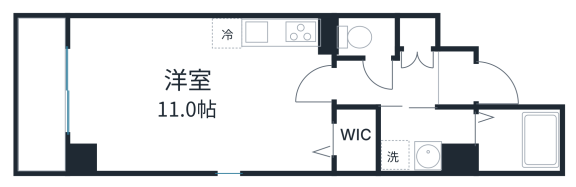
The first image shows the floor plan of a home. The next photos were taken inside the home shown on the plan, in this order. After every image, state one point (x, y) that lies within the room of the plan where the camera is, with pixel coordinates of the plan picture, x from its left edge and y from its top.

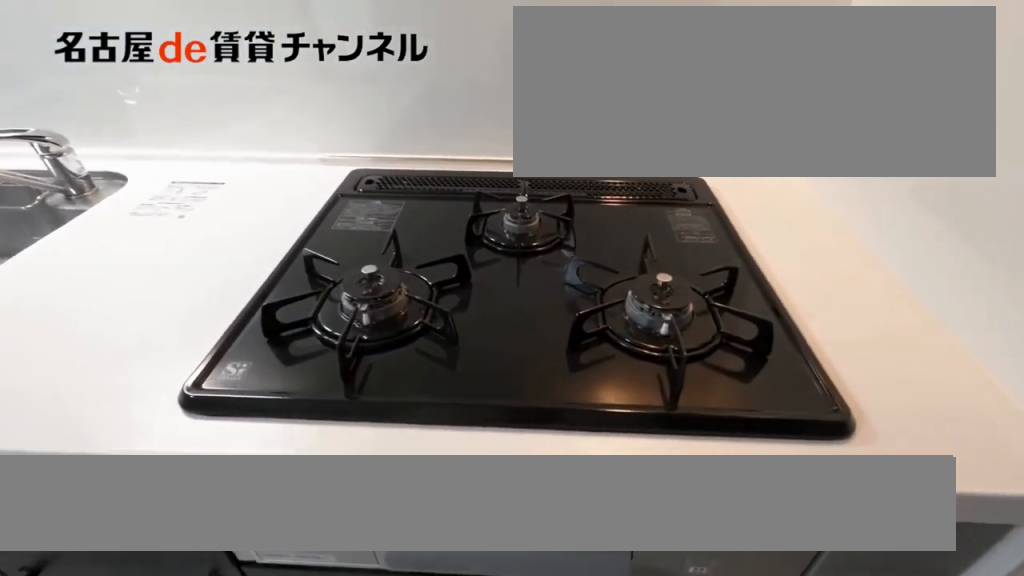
(274, 40)
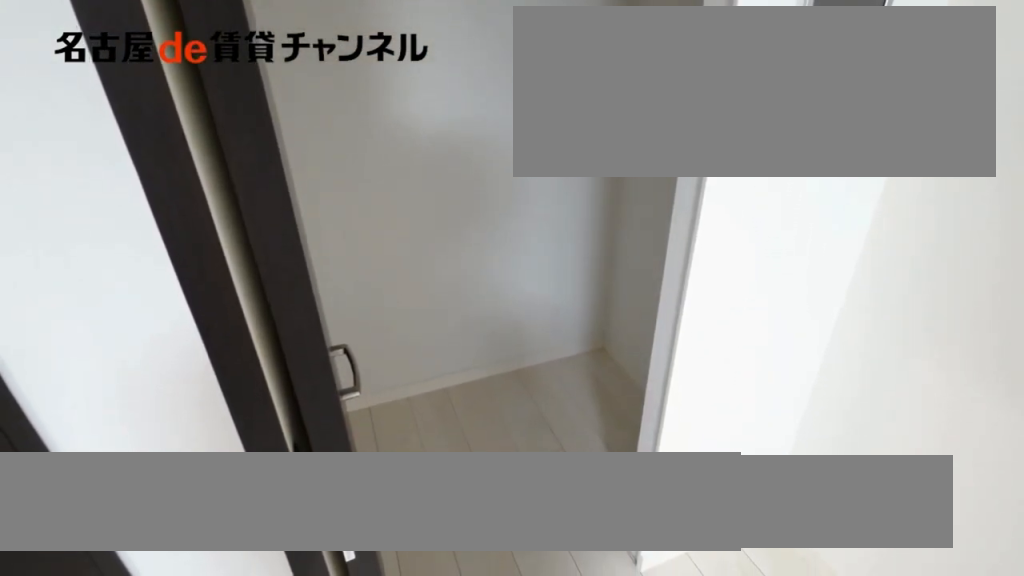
(356, 139)
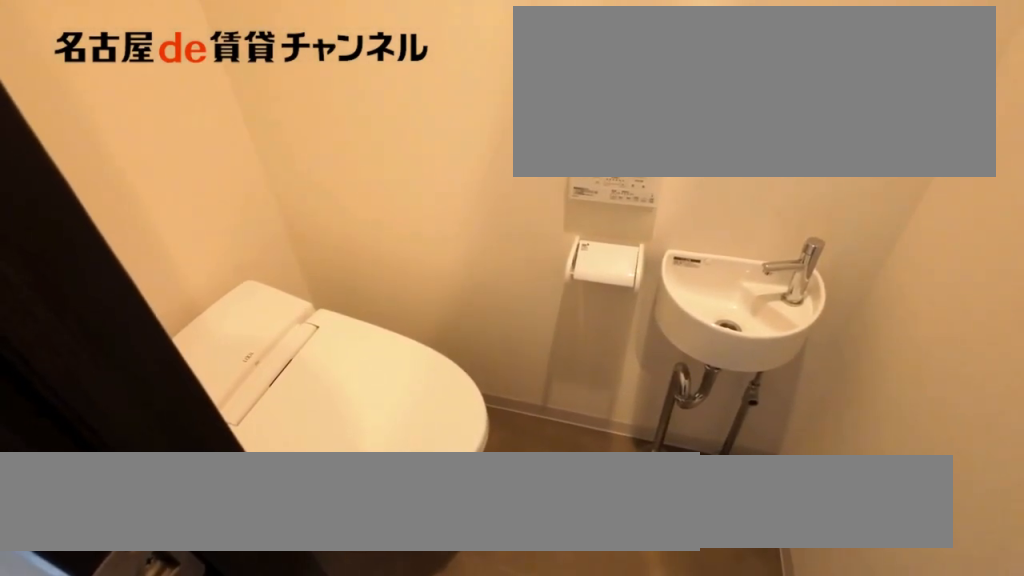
(368, 39)
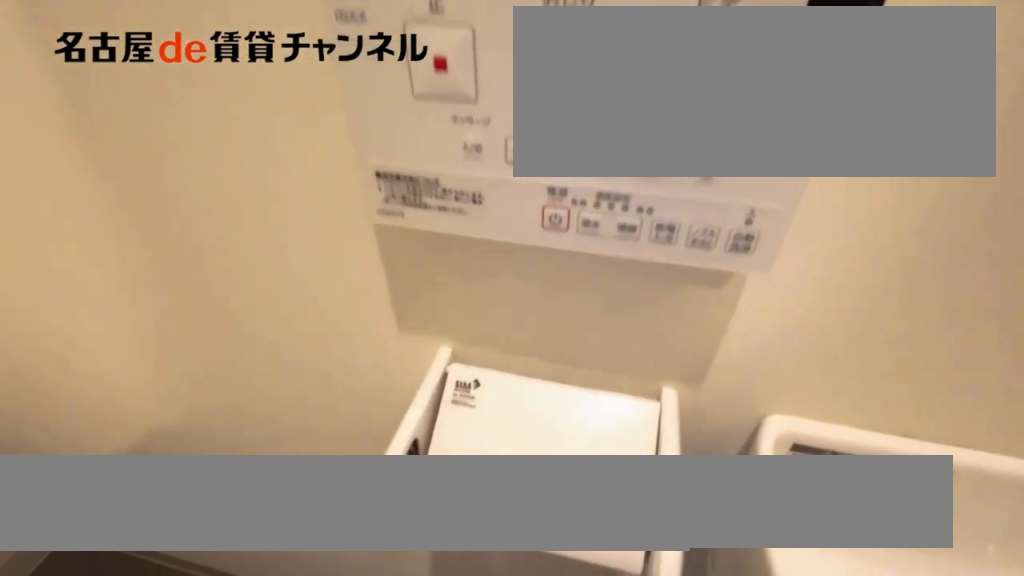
(368, 39)
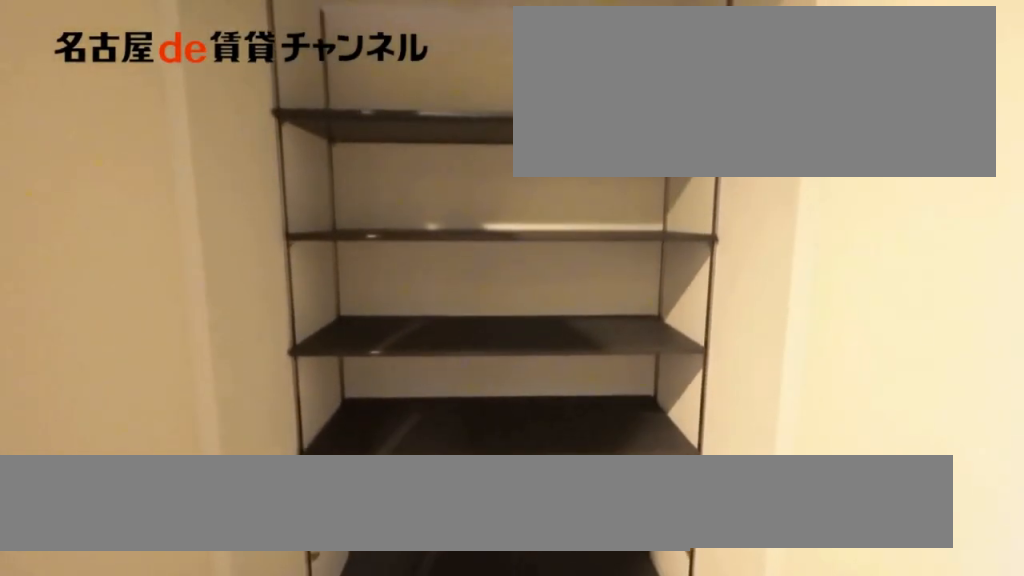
(416, 34)
